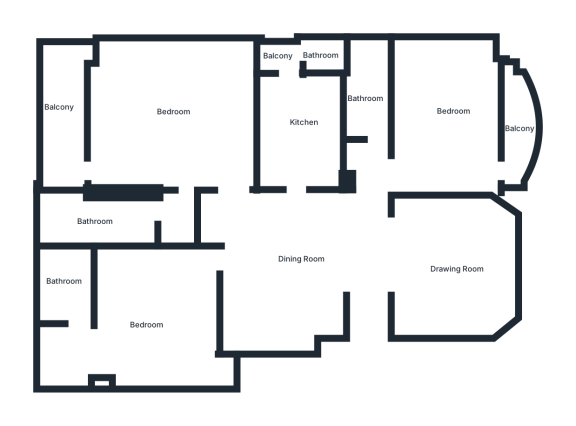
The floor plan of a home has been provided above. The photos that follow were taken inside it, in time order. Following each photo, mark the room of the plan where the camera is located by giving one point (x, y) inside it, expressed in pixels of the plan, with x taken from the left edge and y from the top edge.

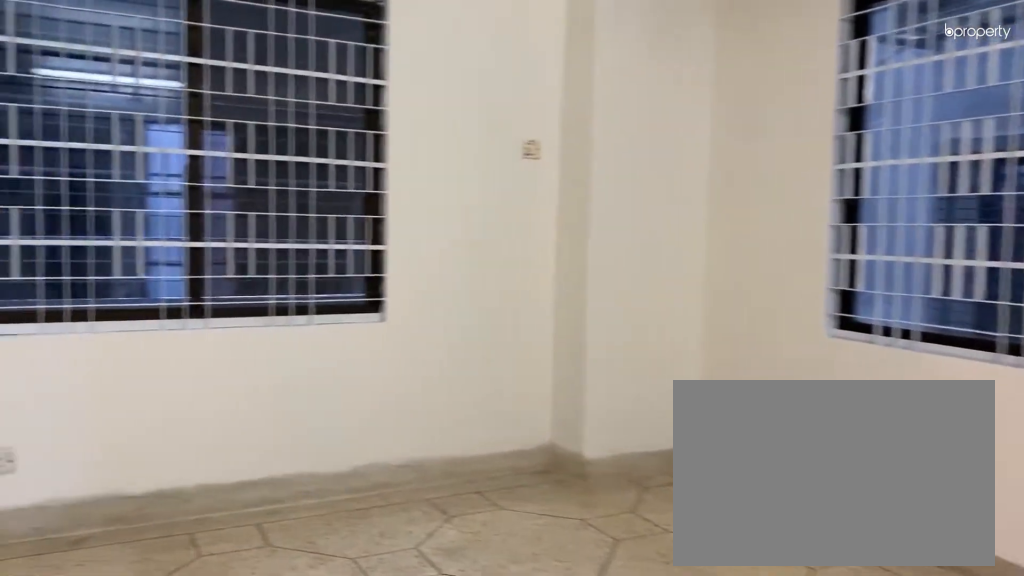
(173, 113)
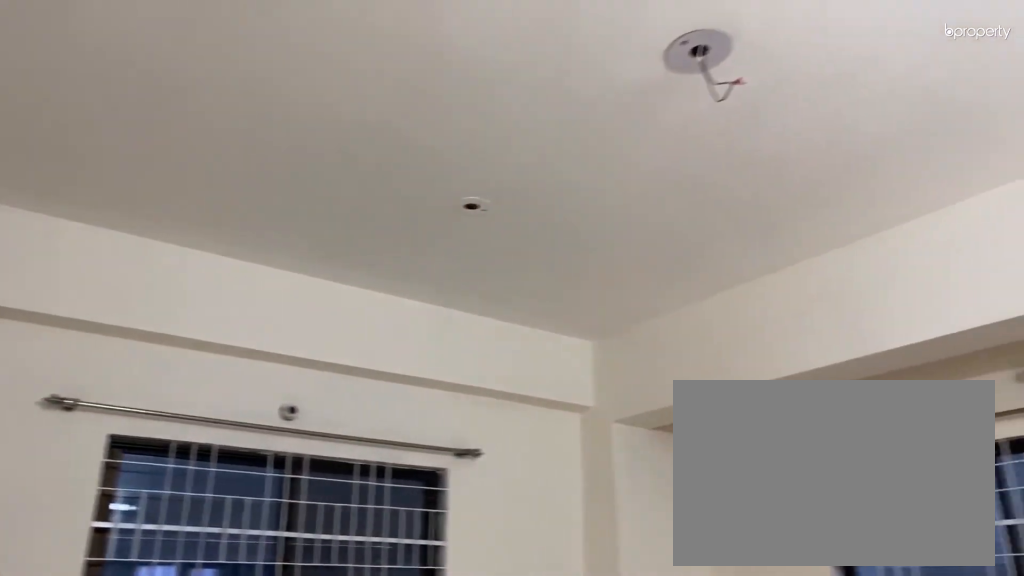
(173, 113)
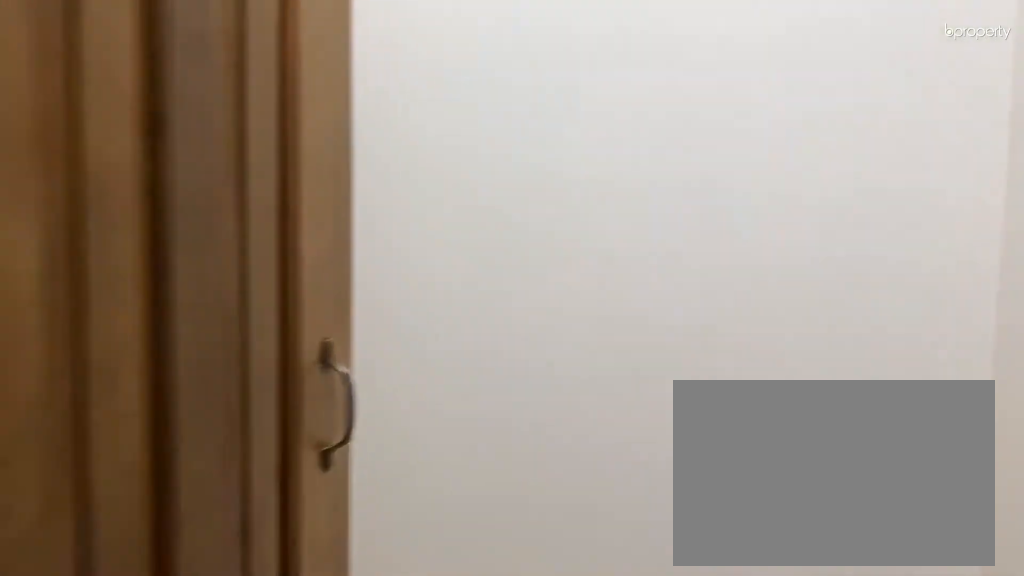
(171, 216)
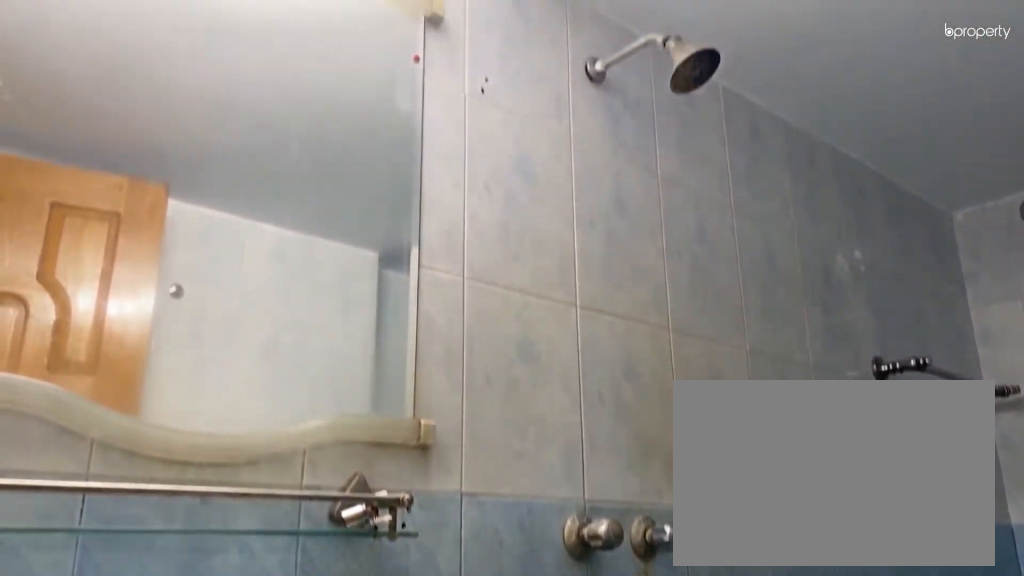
(99, 220)
